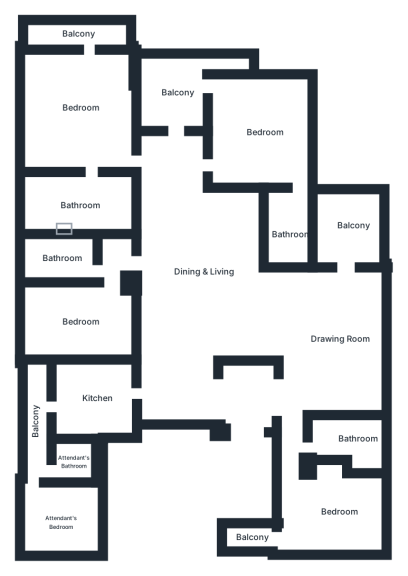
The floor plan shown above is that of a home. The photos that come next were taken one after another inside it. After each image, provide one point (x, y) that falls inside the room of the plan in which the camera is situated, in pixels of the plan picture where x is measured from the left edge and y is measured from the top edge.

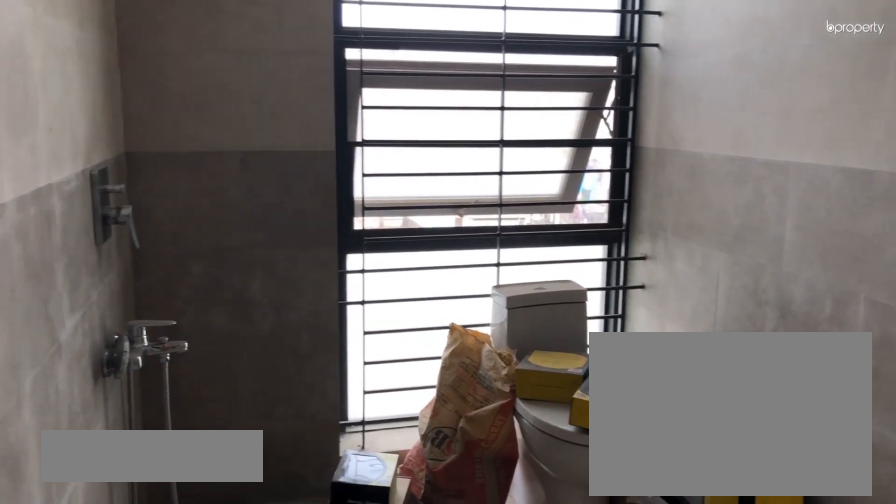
(59, 257)
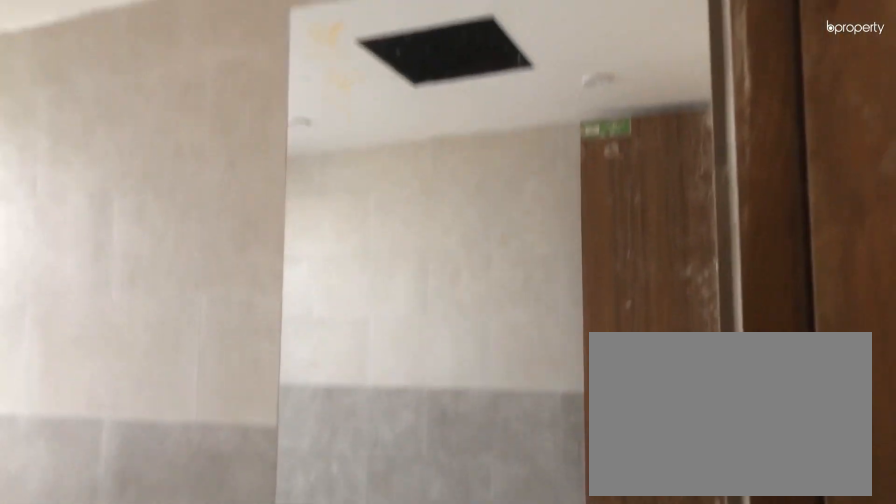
(59, 257)
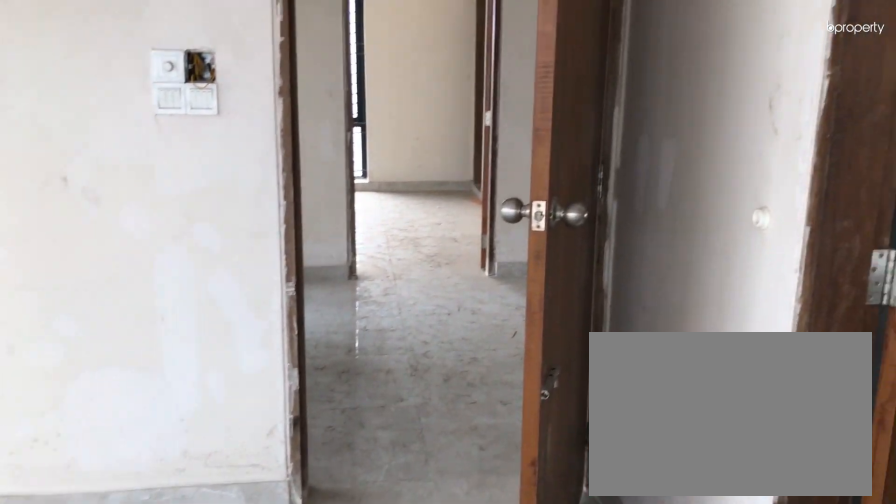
(78, 104)
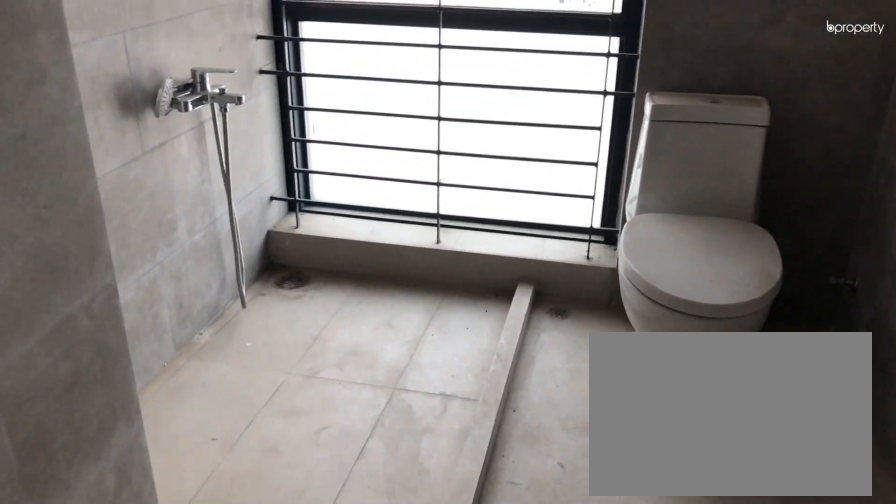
(79, 201)
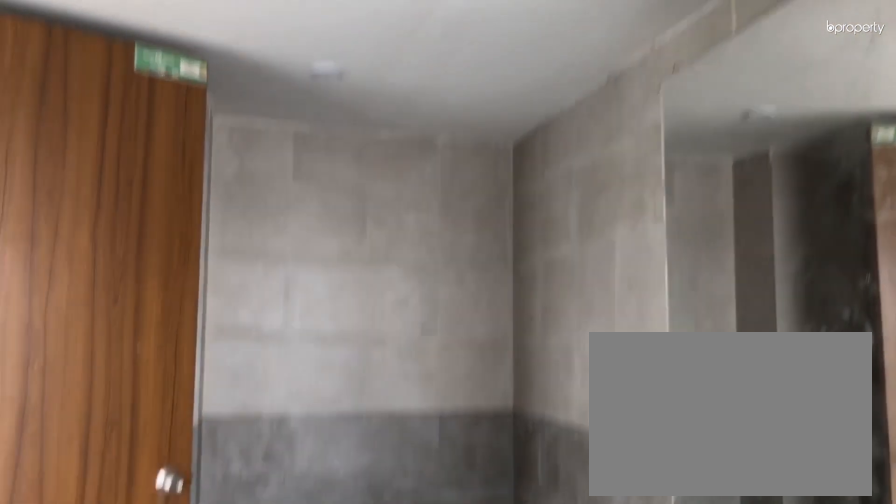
(79, 201)
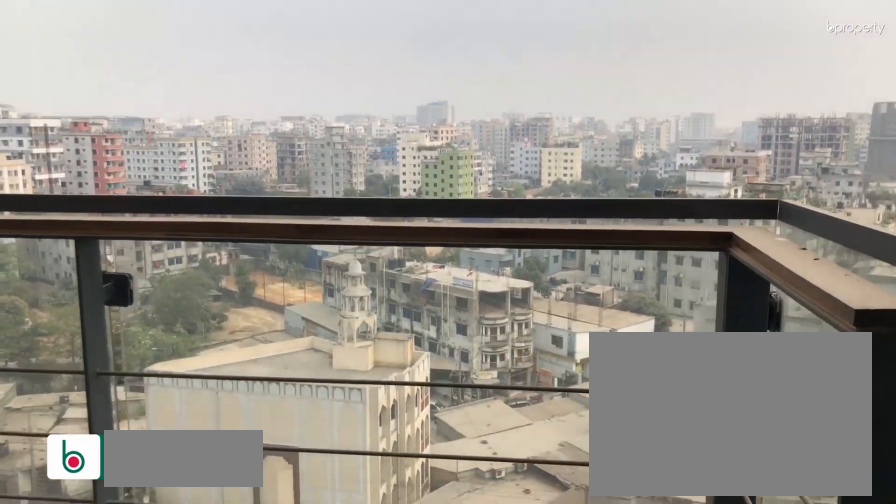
(71, 31)
